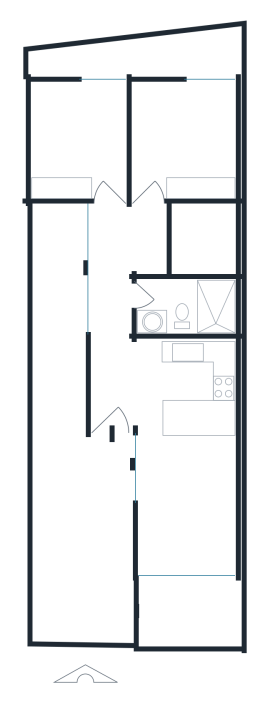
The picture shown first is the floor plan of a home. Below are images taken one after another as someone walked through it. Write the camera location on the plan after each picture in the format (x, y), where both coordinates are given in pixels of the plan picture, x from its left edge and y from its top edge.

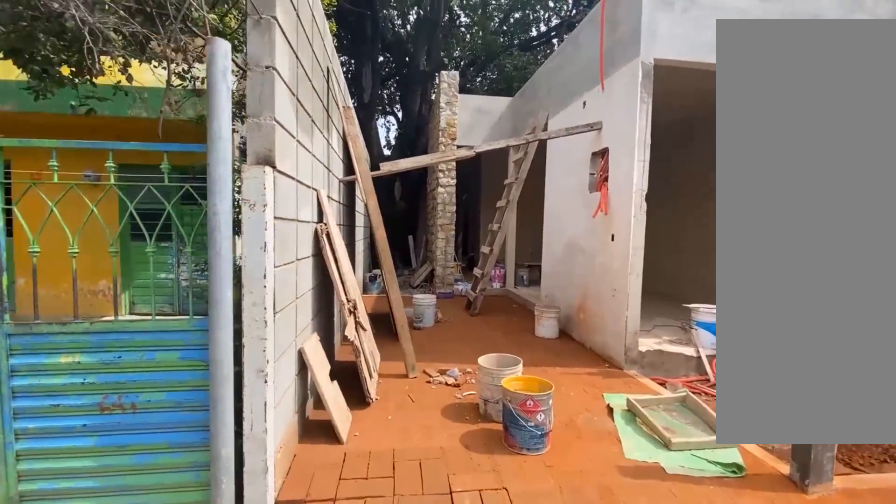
(37, 665)
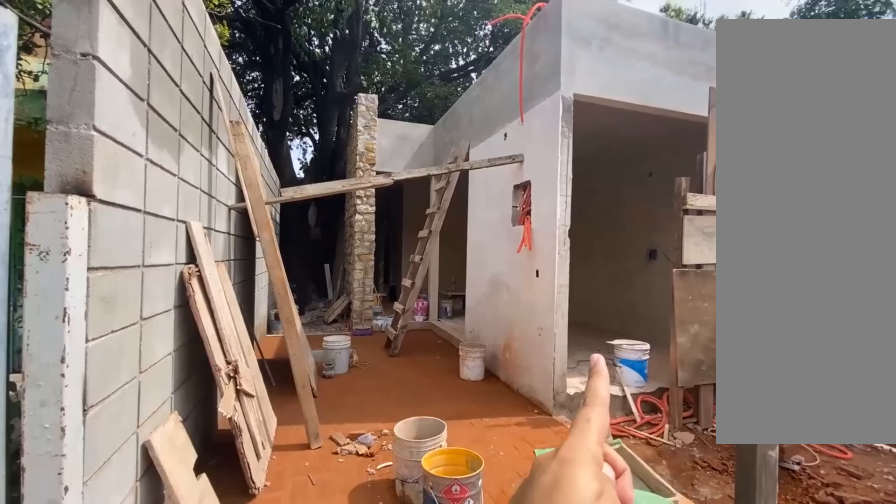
(83, 641)
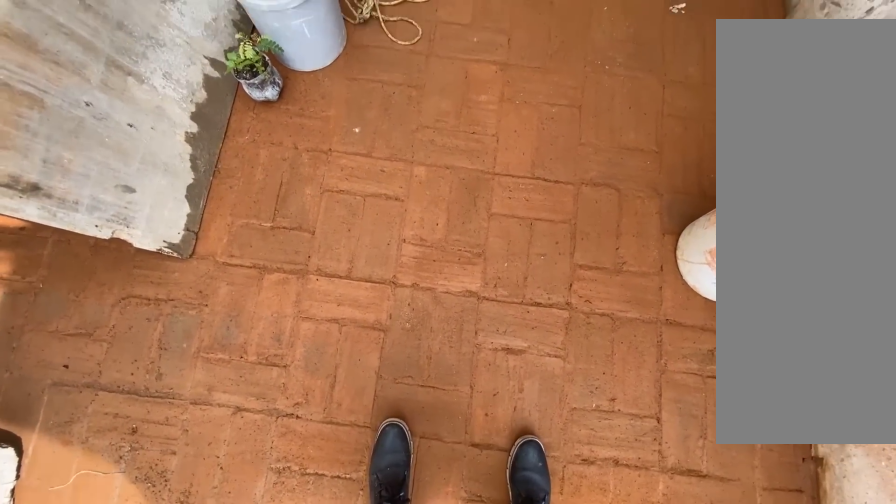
(82, 602)
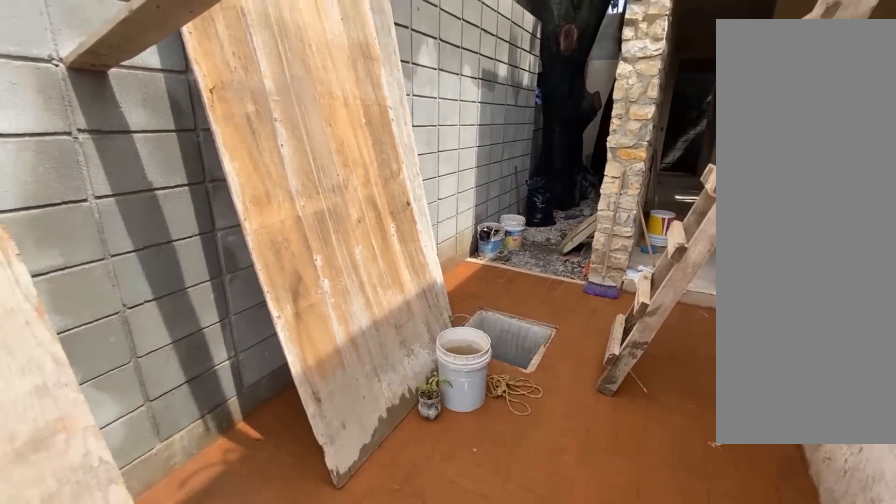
(82, 602)
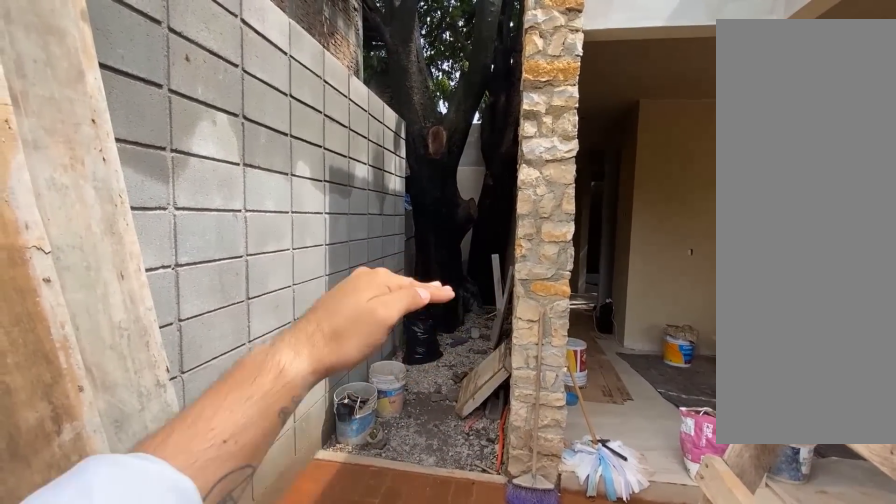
(82, 511)
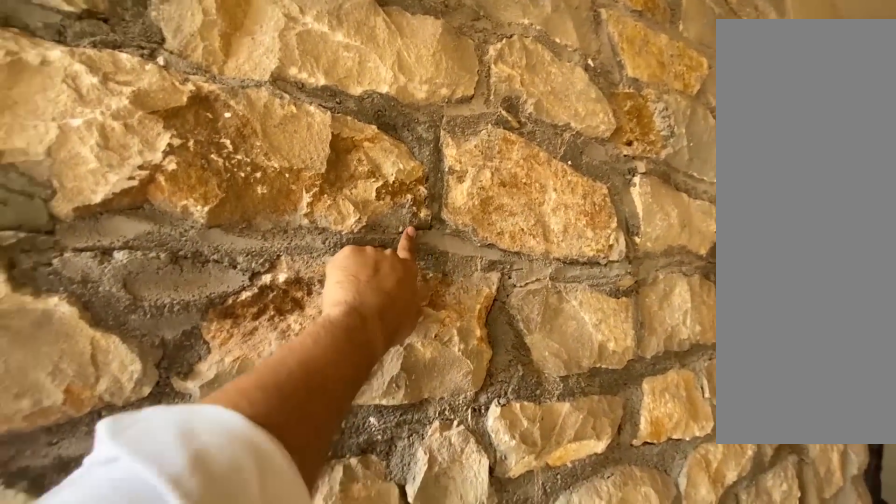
(109, 408)
